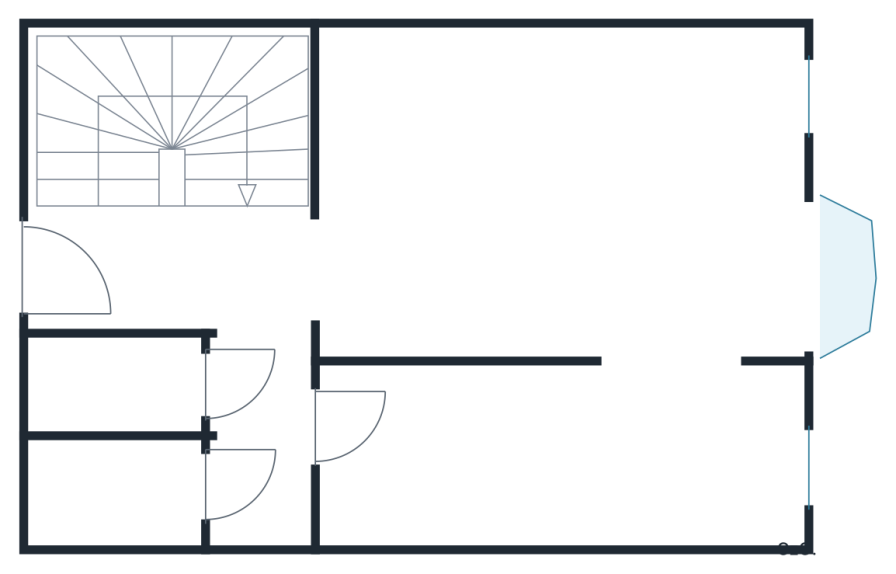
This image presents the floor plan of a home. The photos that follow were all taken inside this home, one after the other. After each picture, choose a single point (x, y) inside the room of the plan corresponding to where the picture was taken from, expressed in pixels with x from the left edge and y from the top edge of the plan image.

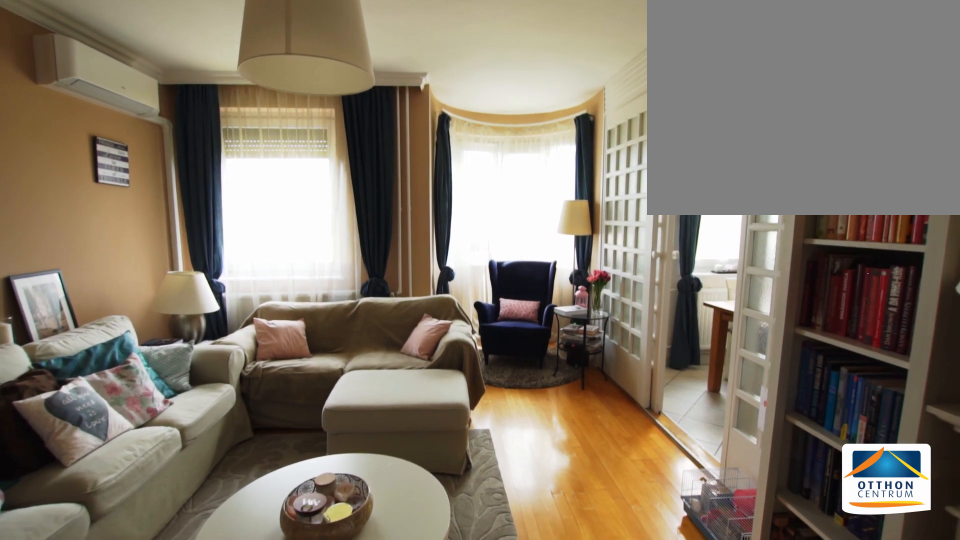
(571, 200)
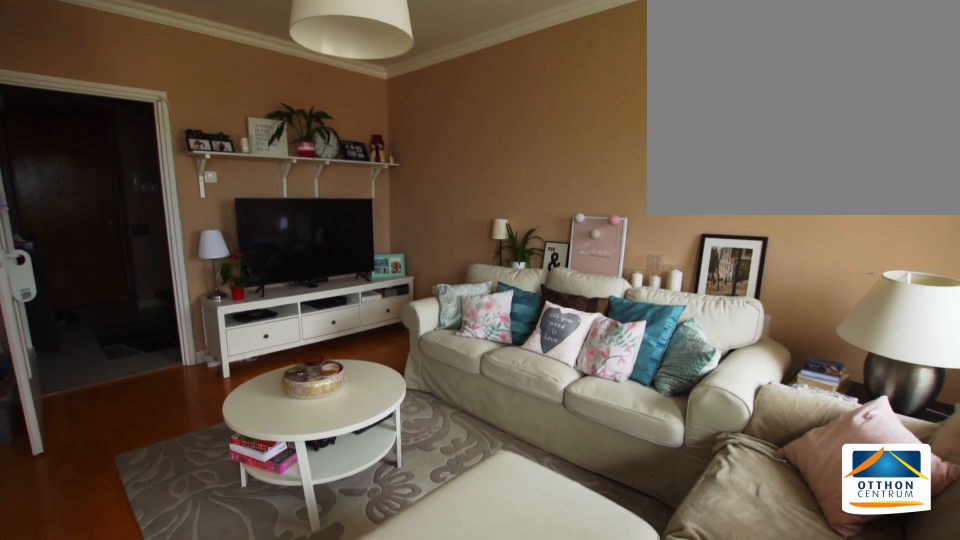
(571, 200)
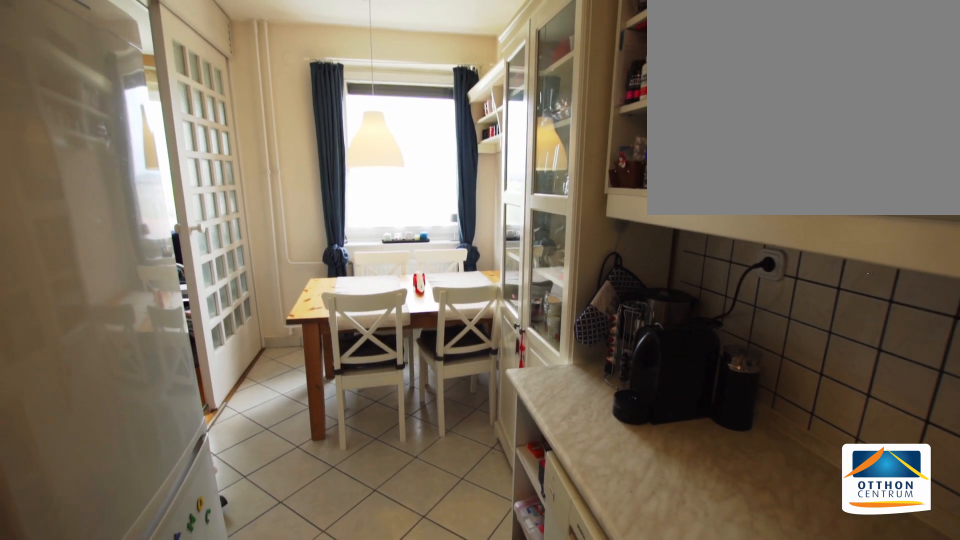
(571, 462)
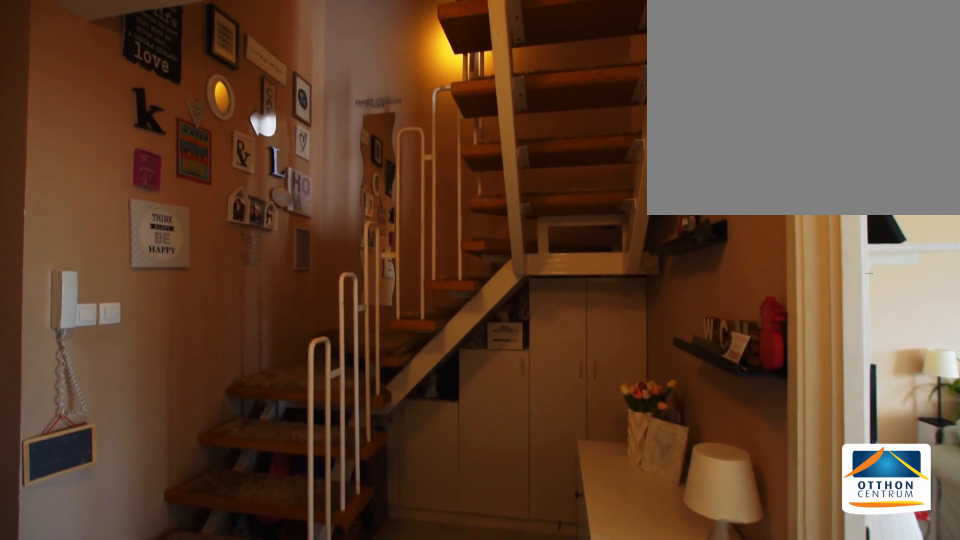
(257, 294)
